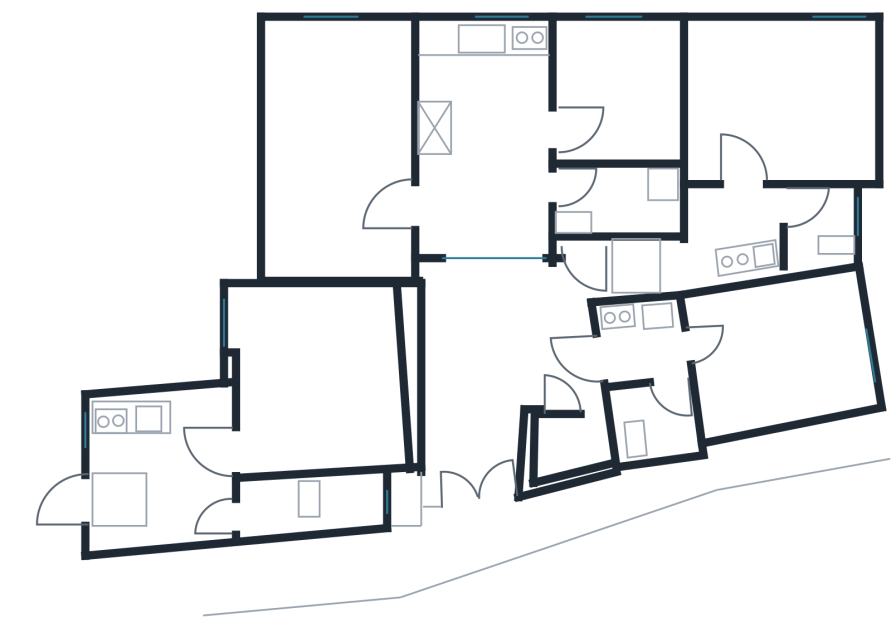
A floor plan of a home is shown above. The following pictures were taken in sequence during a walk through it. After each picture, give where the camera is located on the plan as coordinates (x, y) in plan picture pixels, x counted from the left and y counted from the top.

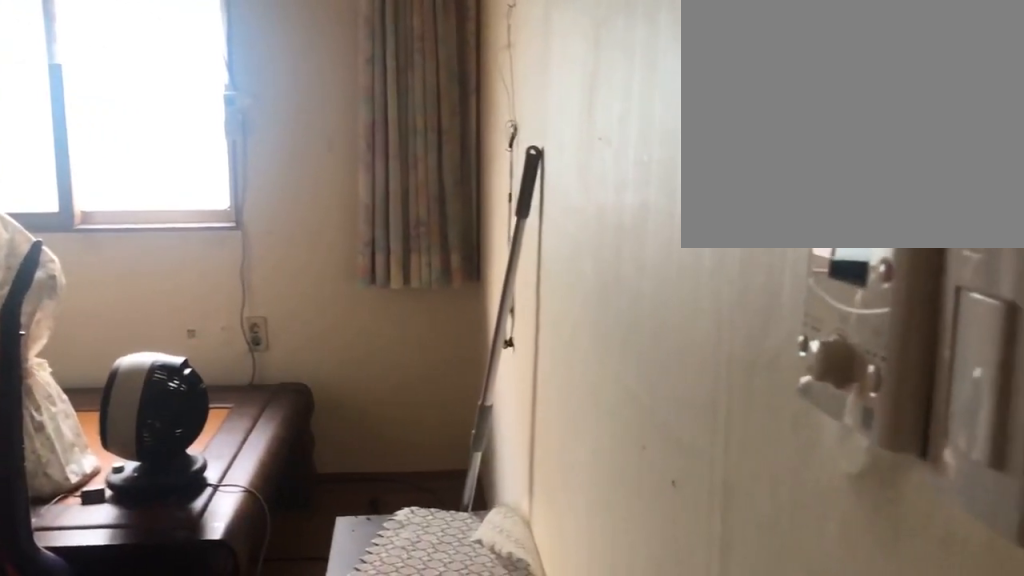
(368, 214)
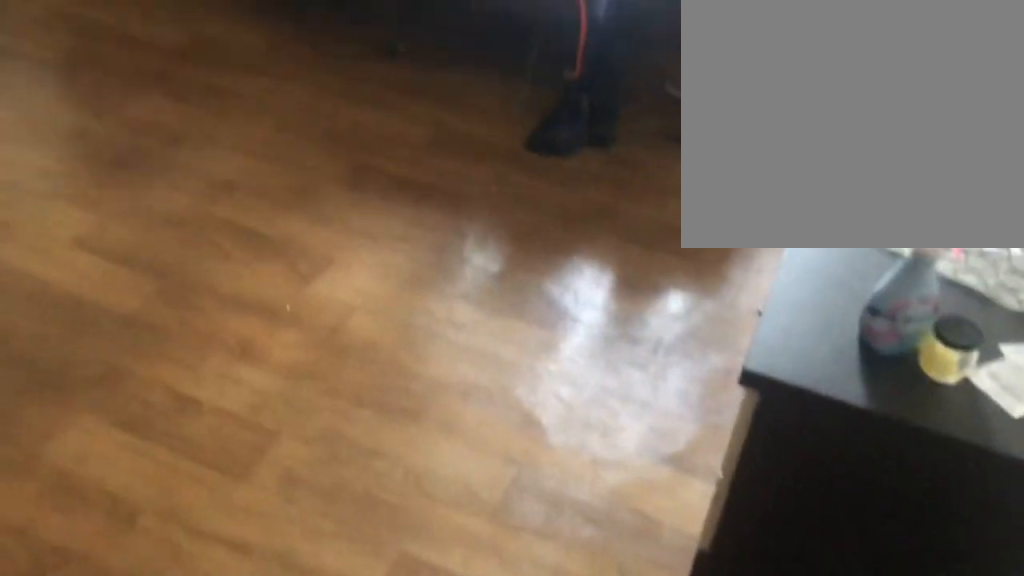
(357, 196)
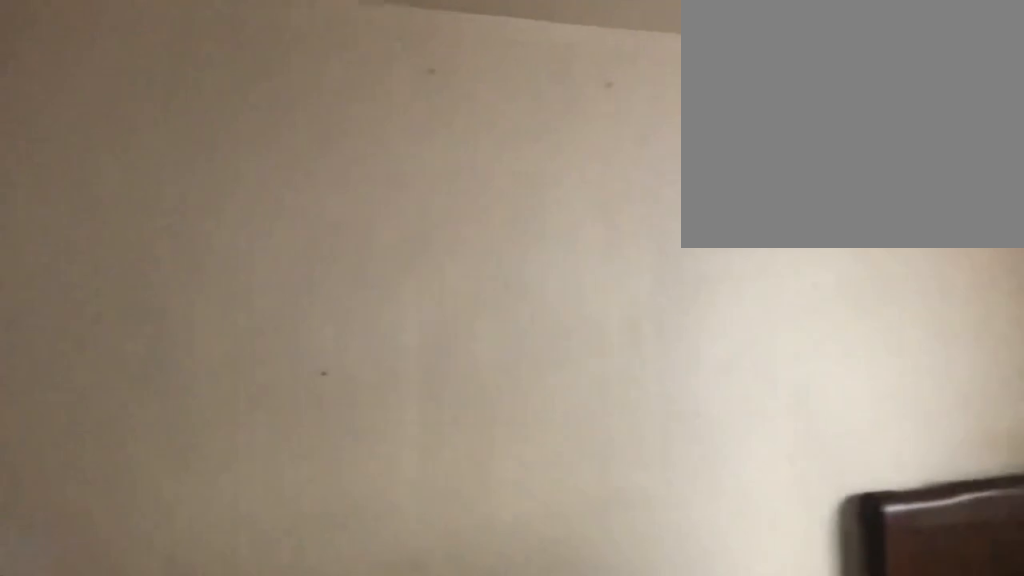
(350, 186)
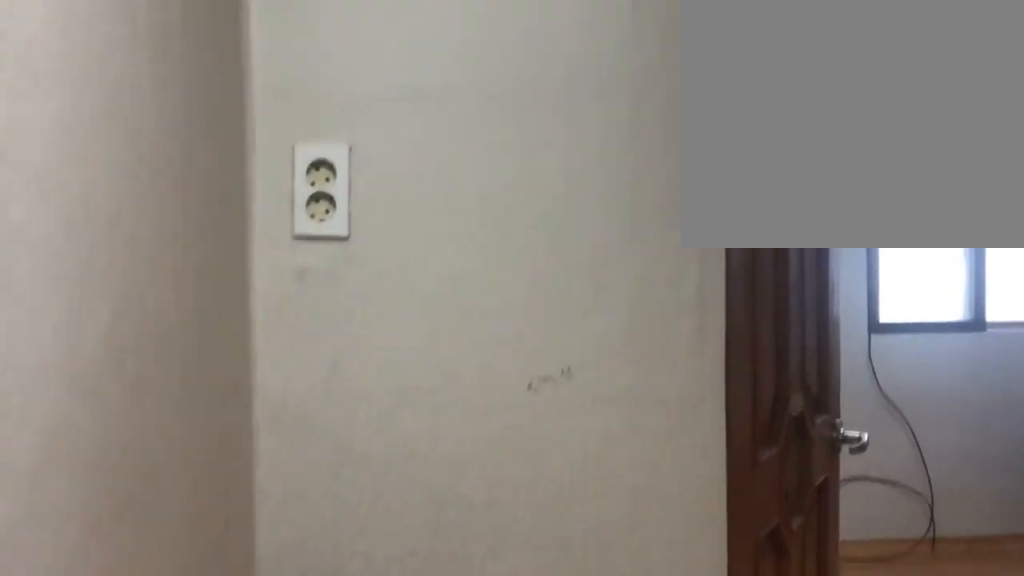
(725, 244)
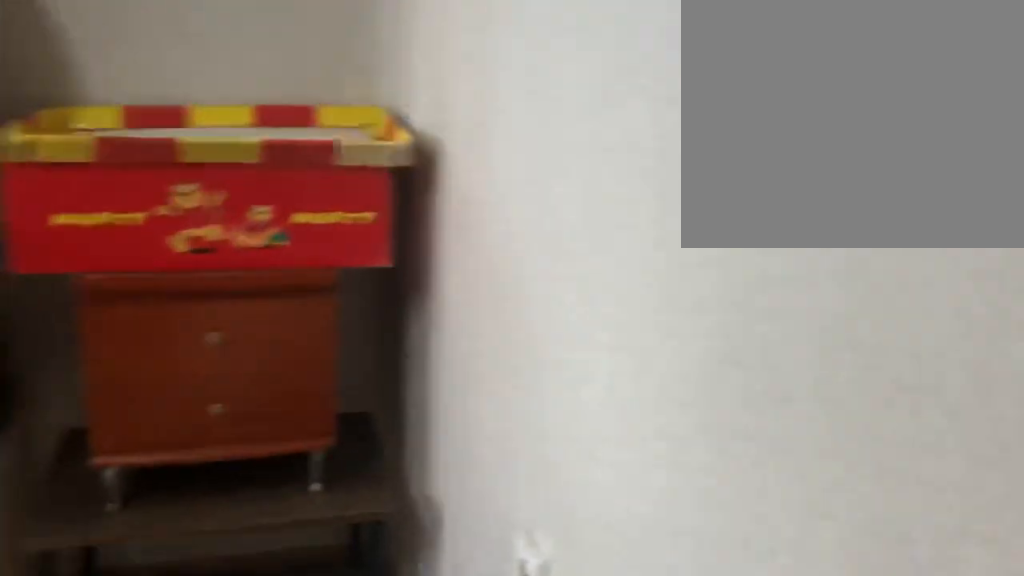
(760, 123)
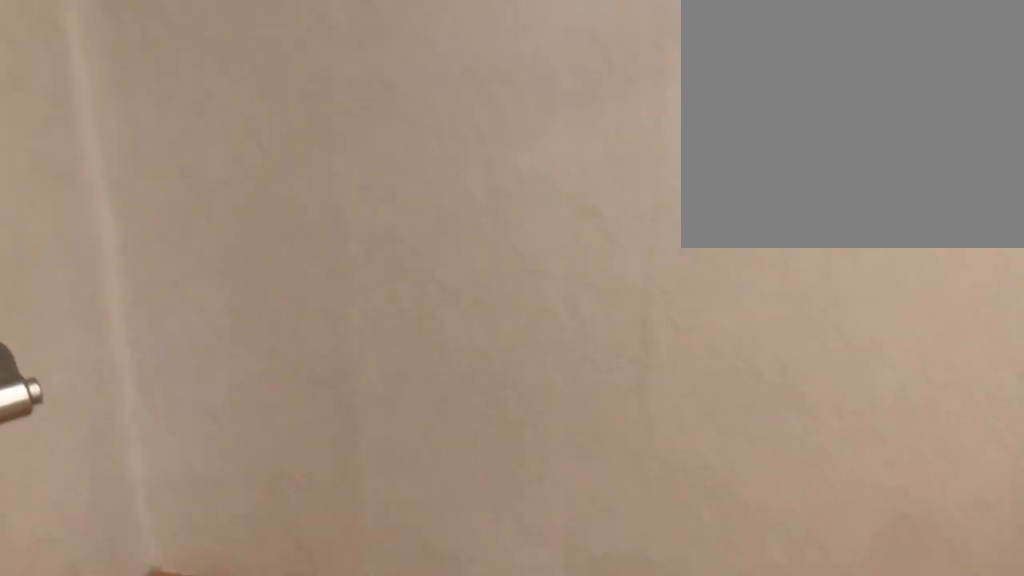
(775, 107)
